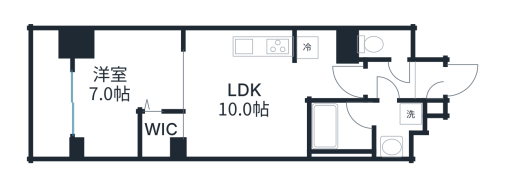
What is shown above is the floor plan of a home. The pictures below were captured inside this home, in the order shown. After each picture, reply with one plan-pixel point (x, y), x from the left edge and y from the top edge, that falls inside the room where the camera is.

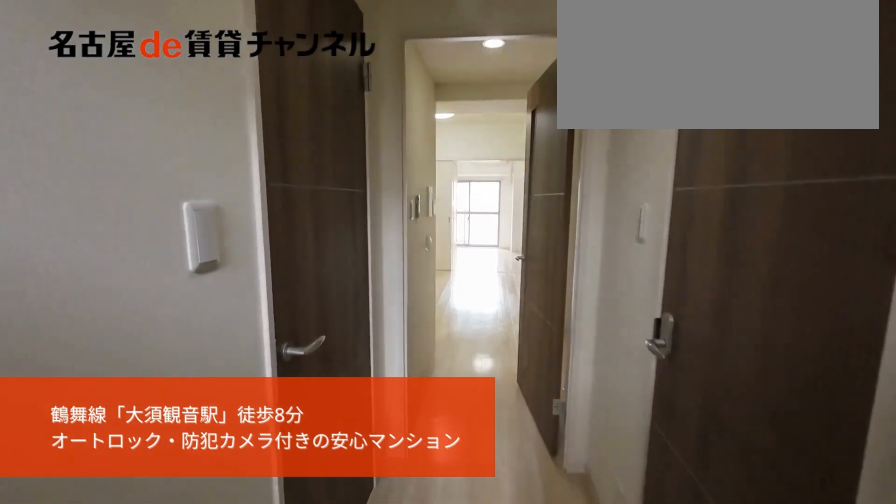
(429, 85)
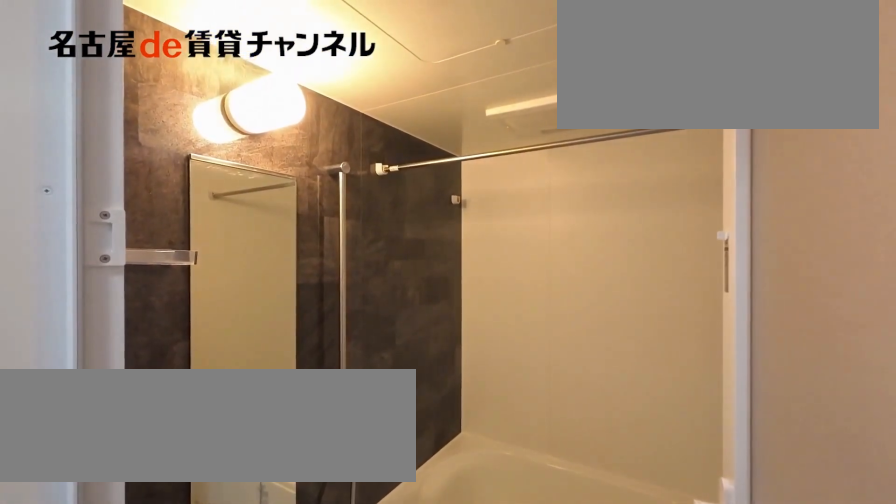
(363, 128)
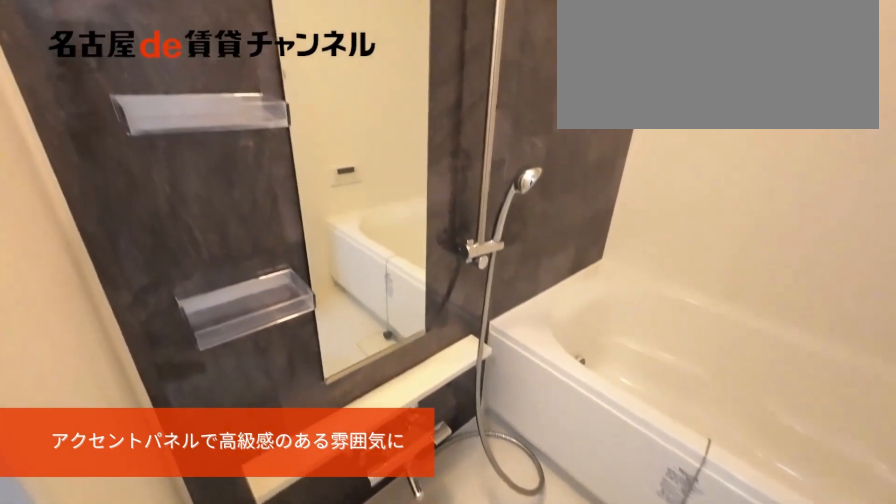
(363, 128)
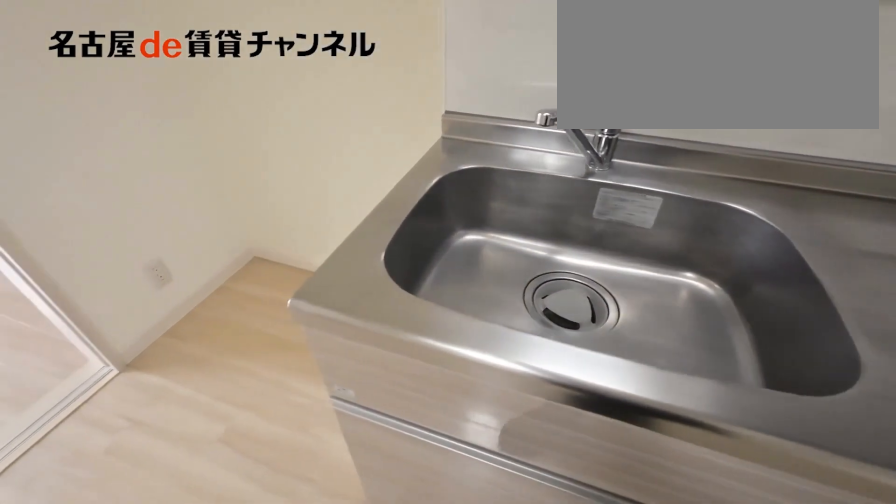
(245, 93)
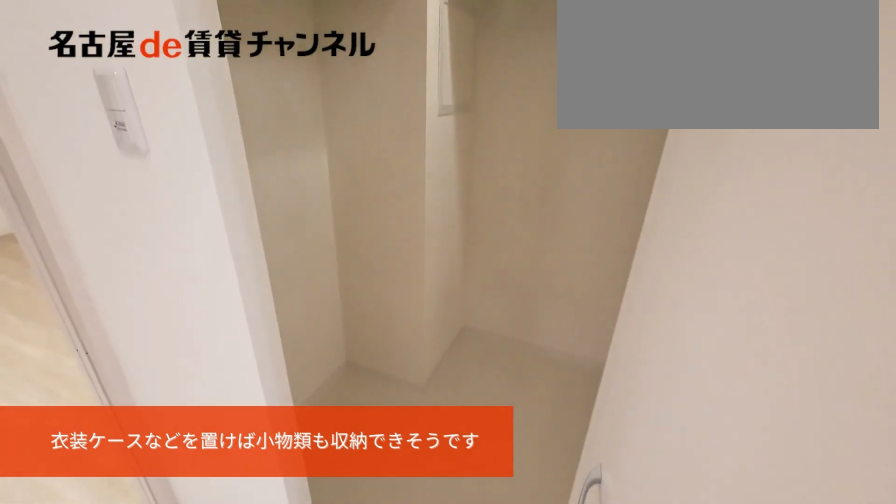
(127, 93)
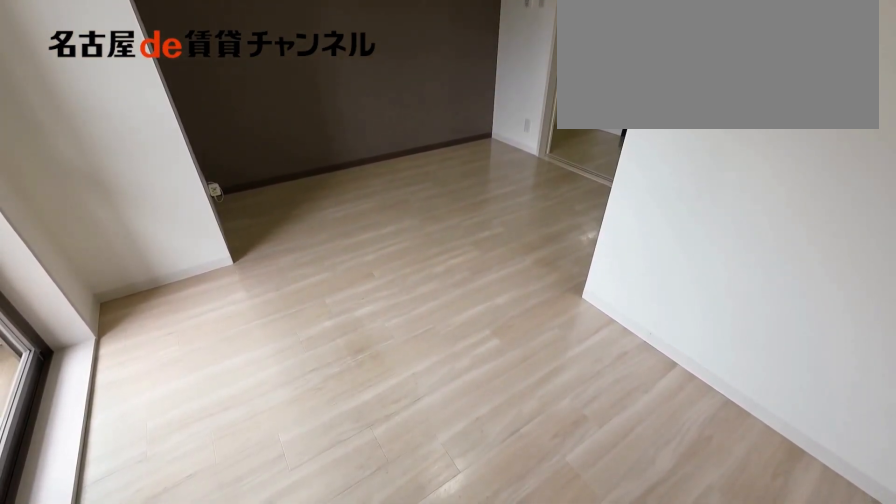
(127, 93)
